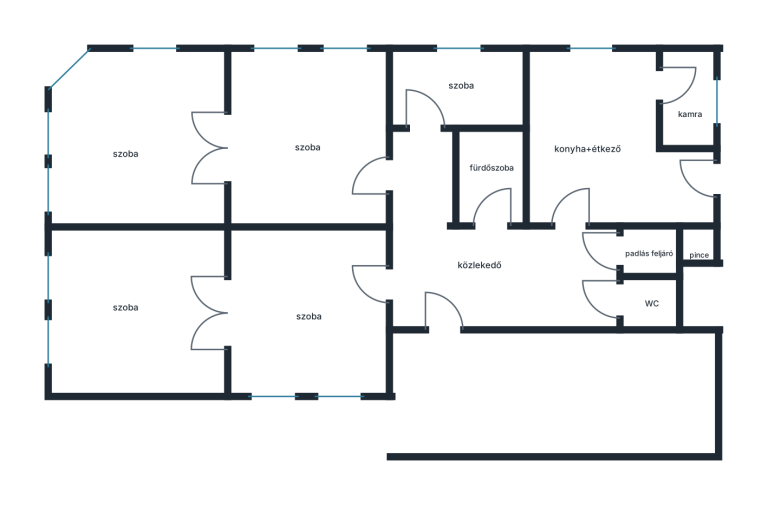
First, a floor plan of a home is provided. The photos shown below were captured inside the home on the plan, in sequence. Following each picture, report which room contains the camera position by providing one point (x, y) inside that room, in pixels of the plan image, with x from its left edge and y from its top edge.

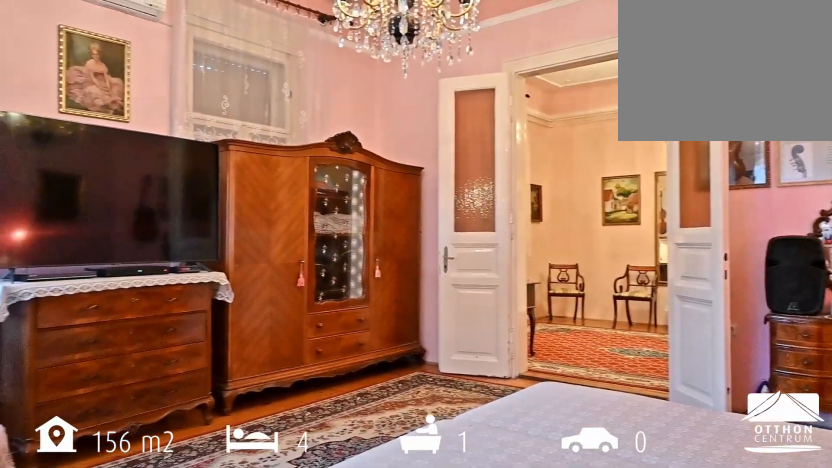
(137, 146)
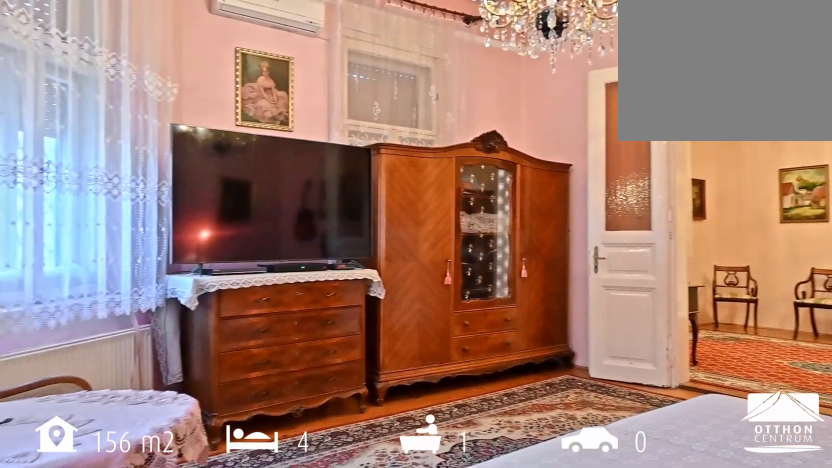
(137, 146)
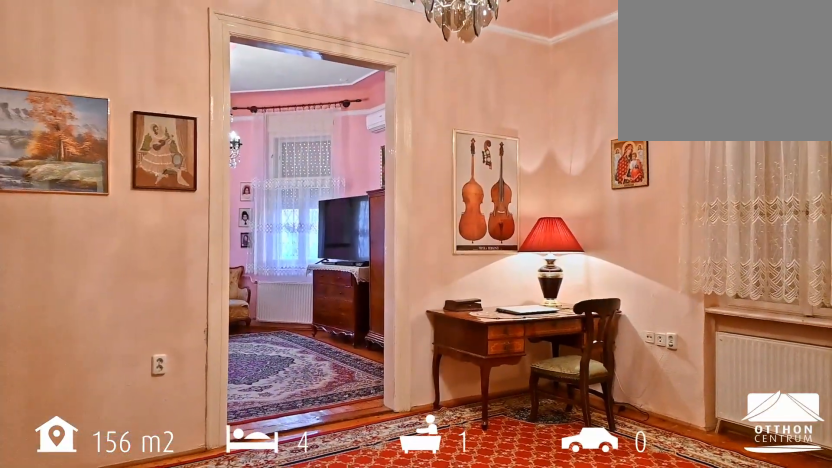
(382, 172)
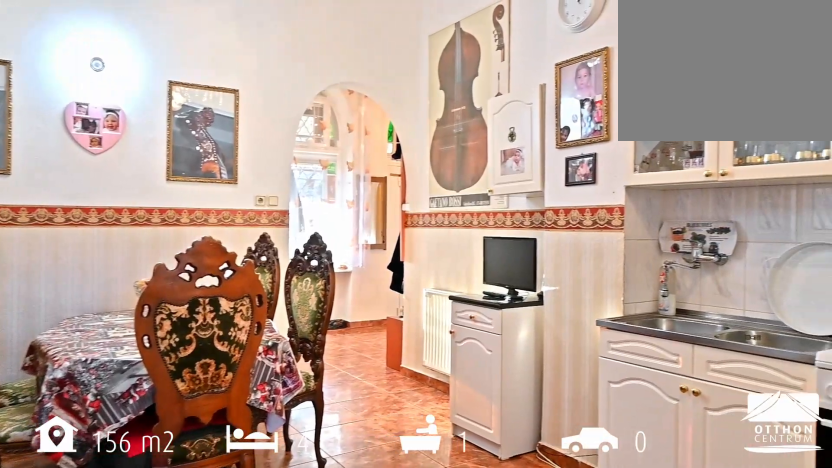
(589, 150)
